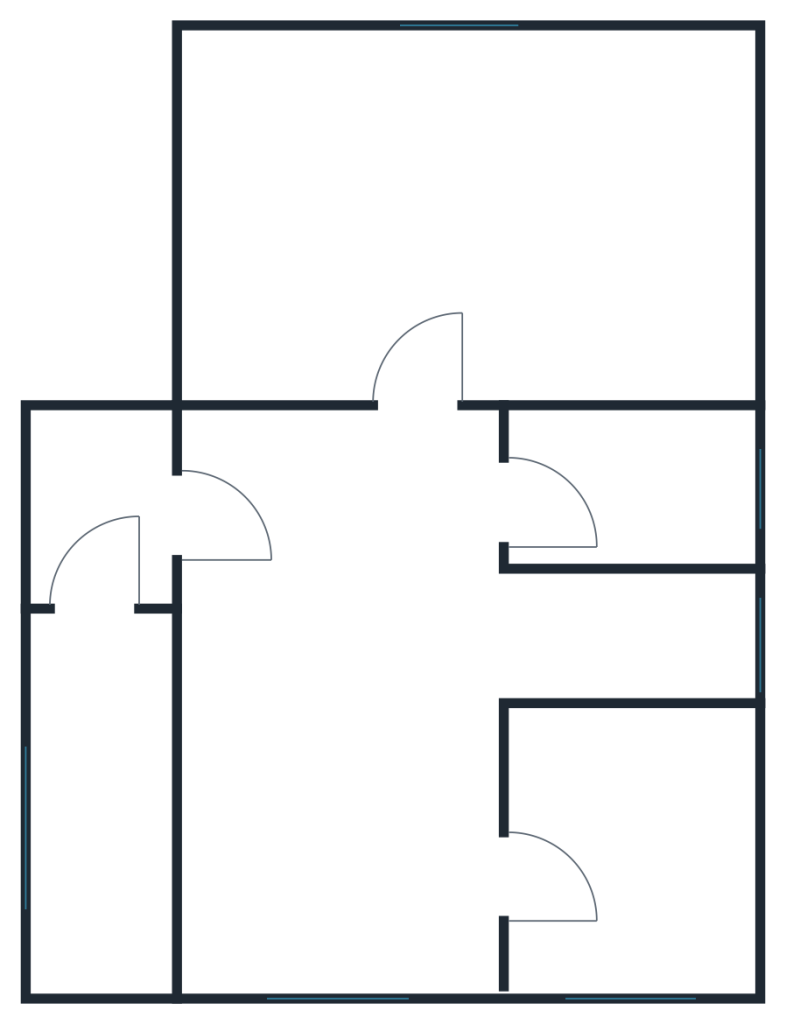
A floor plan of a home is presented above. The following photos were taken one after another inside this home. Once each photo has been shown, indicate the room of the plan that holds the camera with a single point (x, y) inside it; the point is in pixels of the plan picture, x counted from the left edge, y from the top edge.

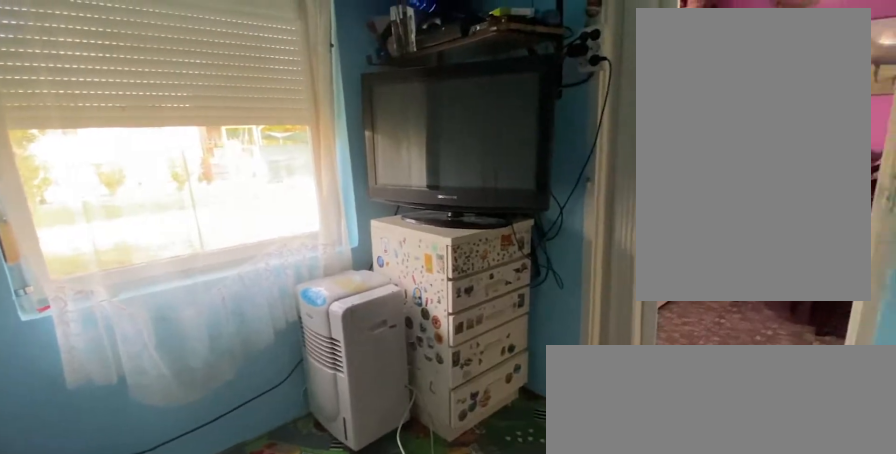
(628, 857)
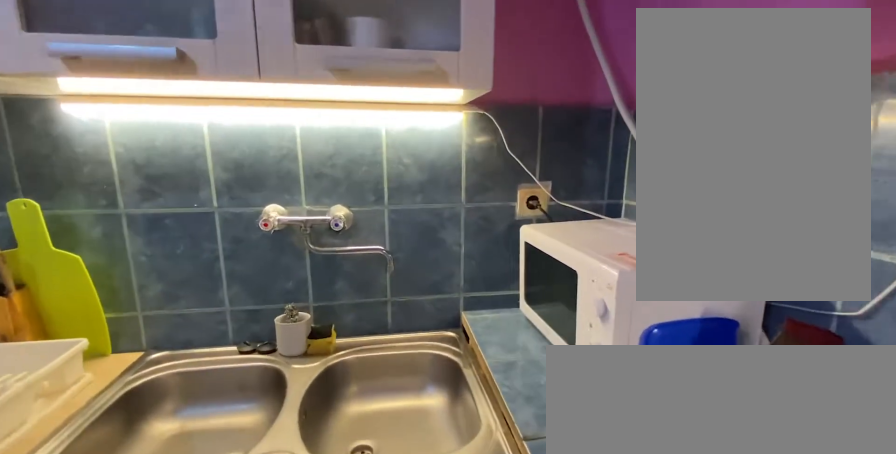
(628, 639)
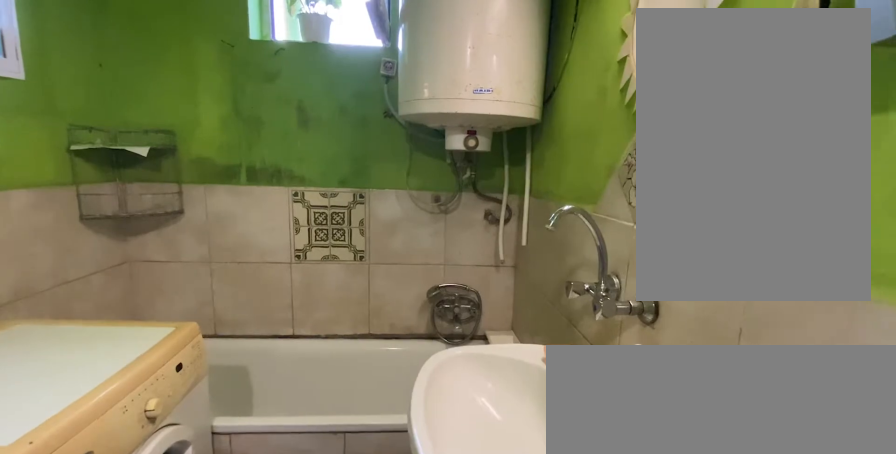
(628, 488)
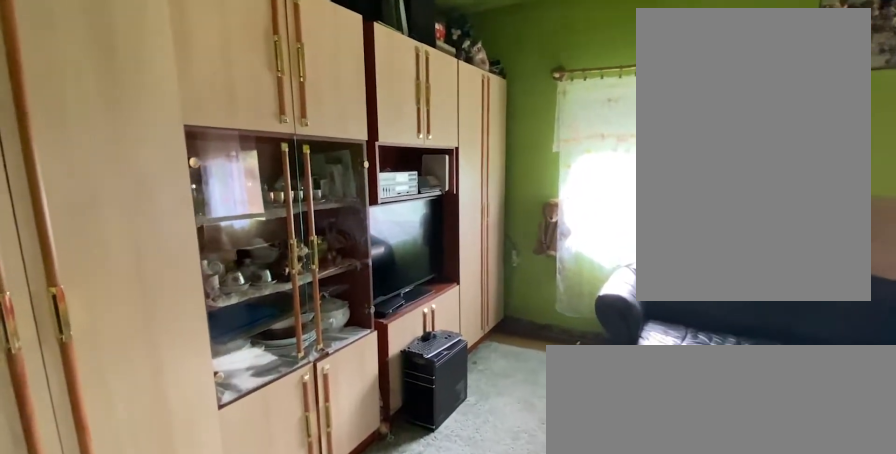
(467, 208)
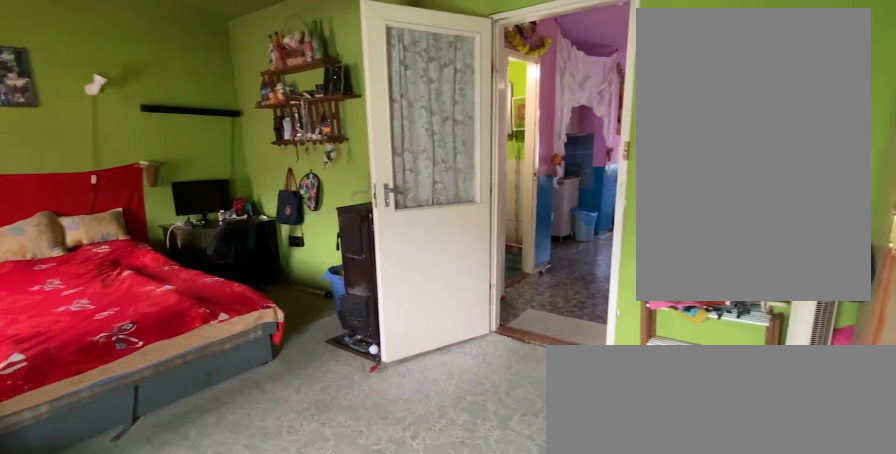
(467, 208)
